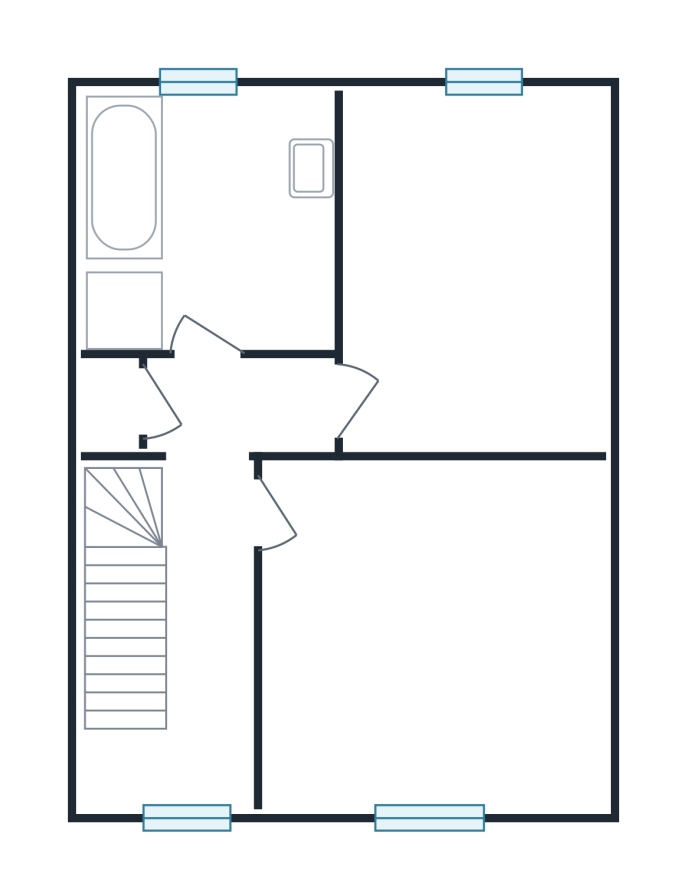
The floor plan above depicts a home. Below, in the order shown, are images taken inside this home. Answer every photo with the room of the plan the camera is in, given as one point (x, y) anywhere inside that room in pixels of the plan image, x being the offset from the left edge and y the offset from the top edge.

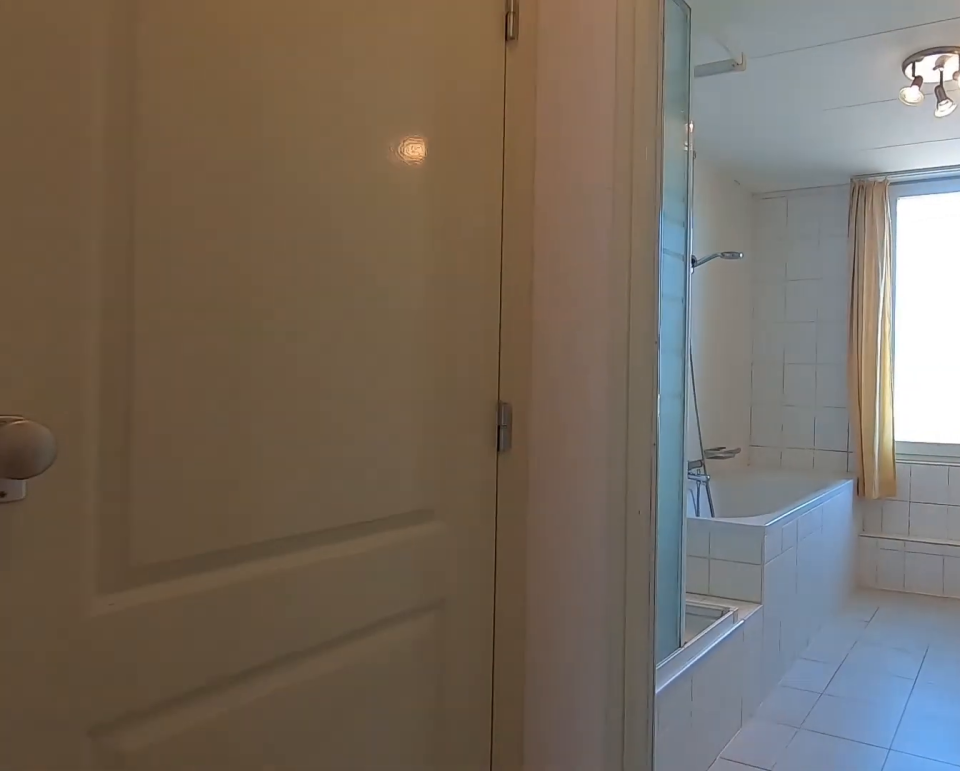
(209, 573)
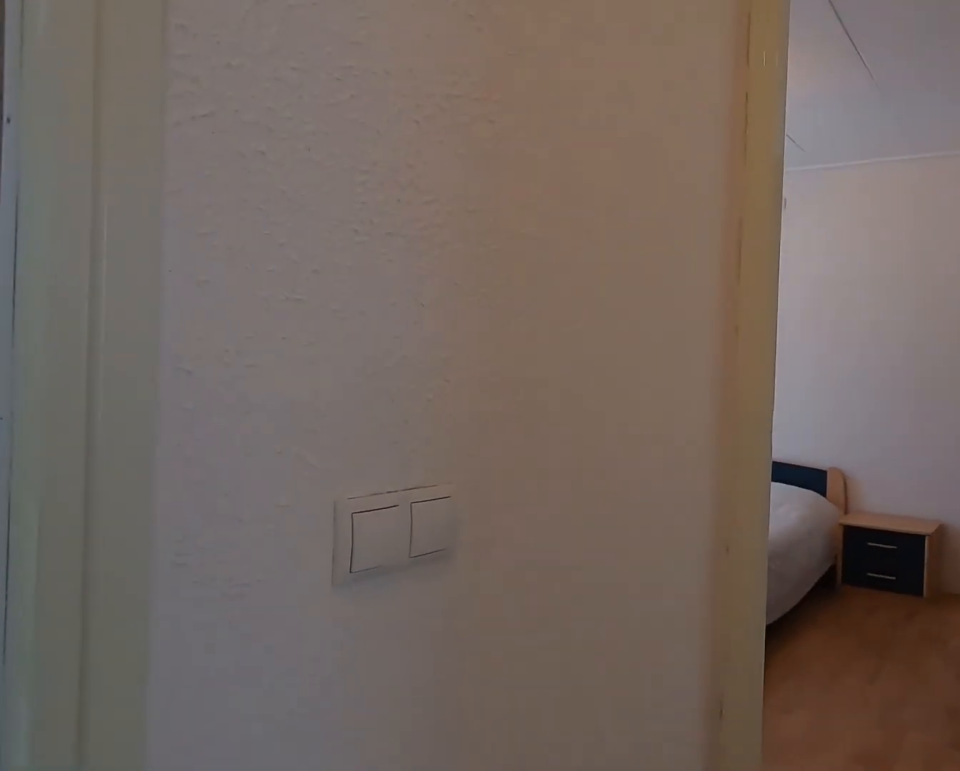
(209, 573)
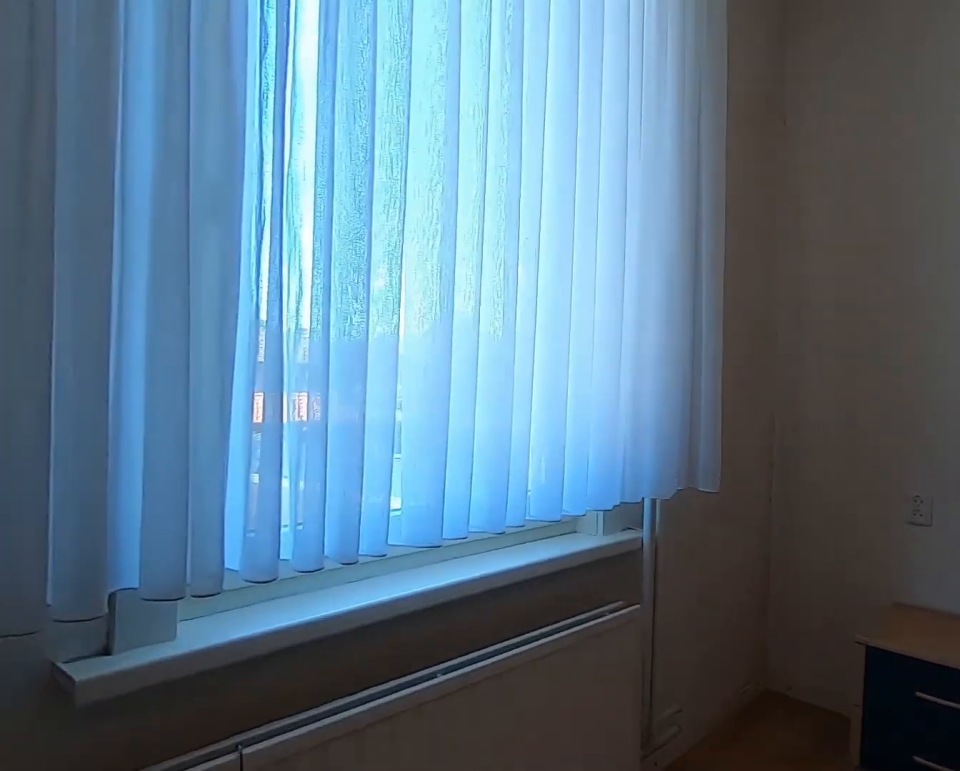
(471, 157)
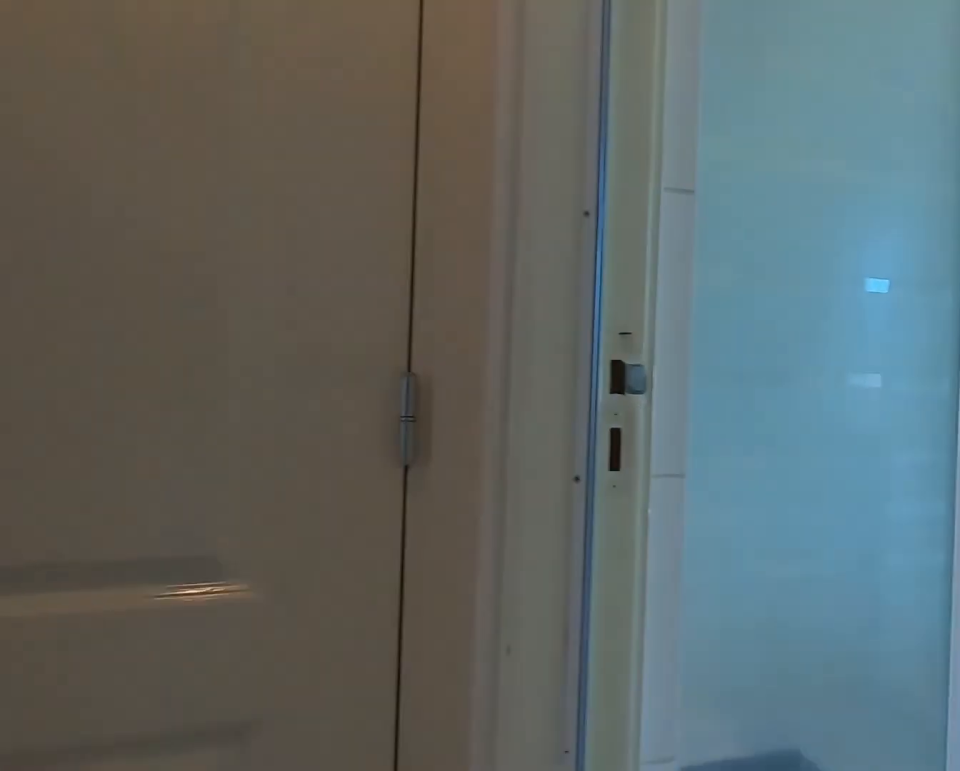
(209, 572)
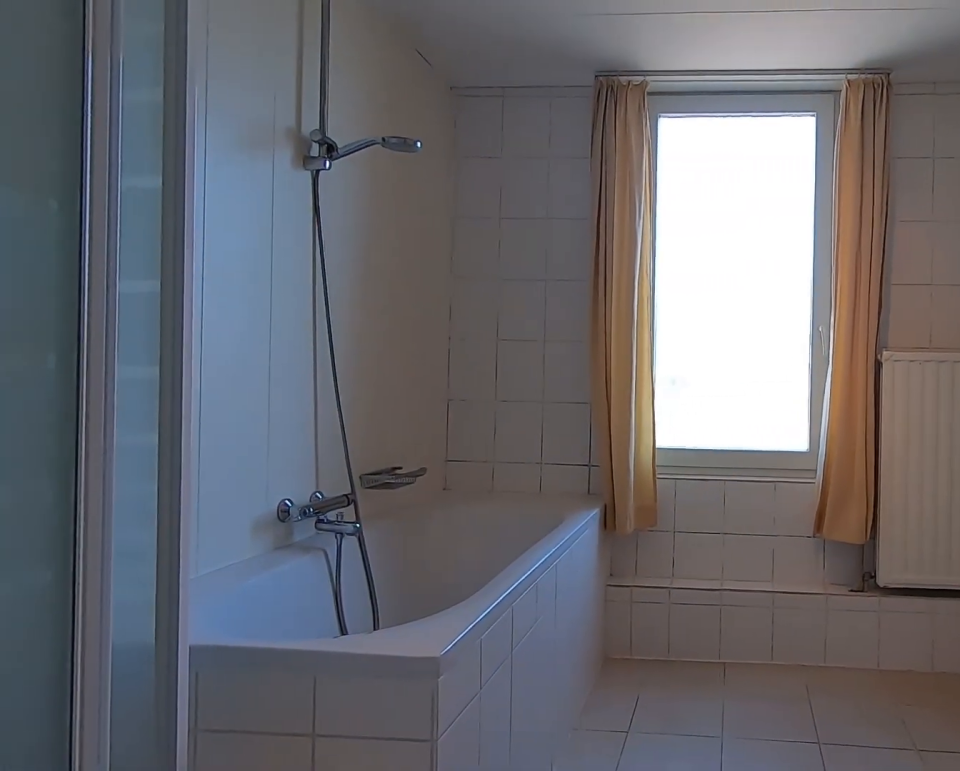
(209, 221)
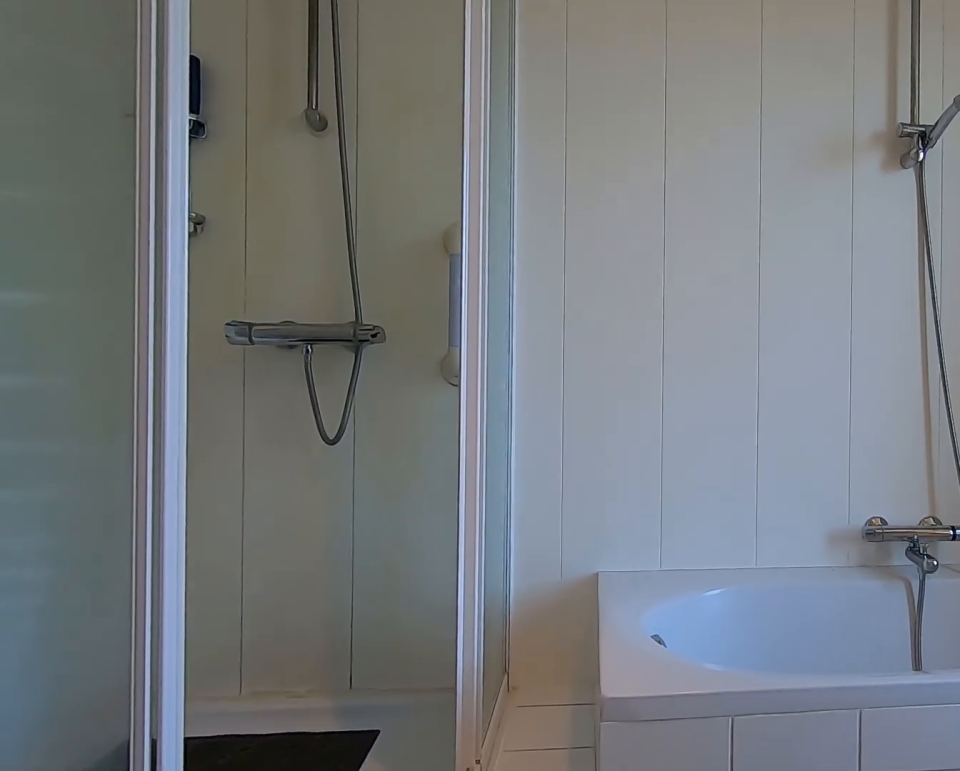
(209, 221)
